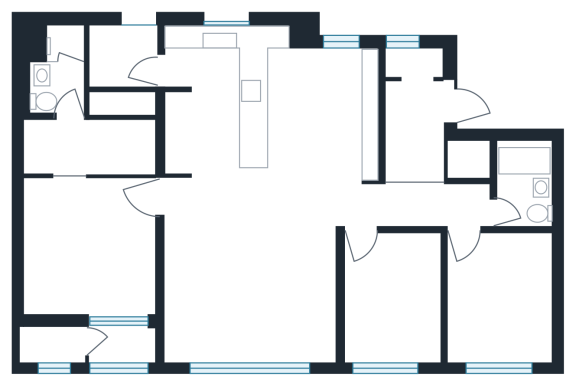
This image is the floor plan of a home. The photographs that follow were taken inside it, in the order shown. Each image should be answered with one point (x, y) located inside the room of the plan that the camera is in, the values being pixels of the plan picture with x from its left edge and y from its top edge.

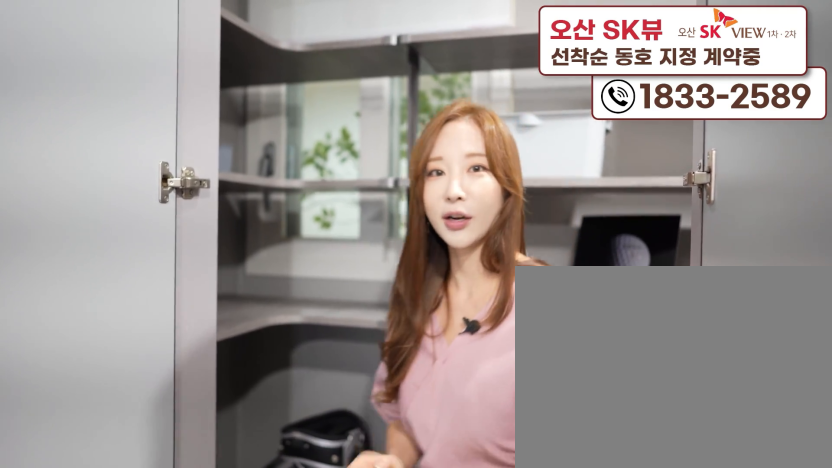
(419, 115)
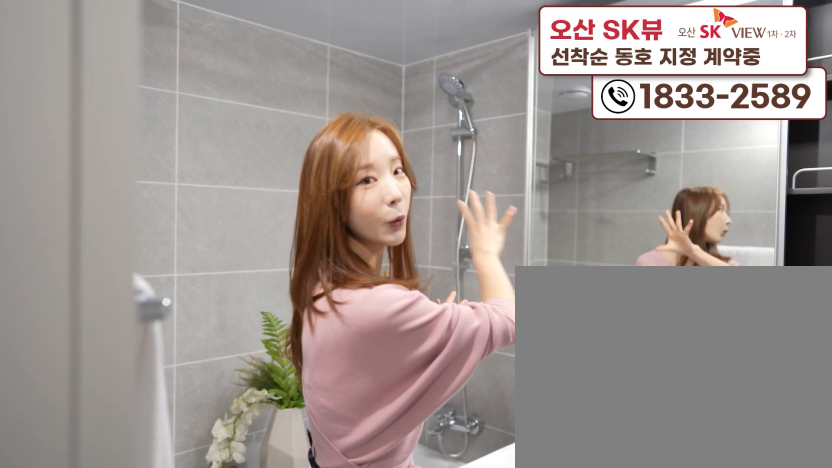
(528, 201)
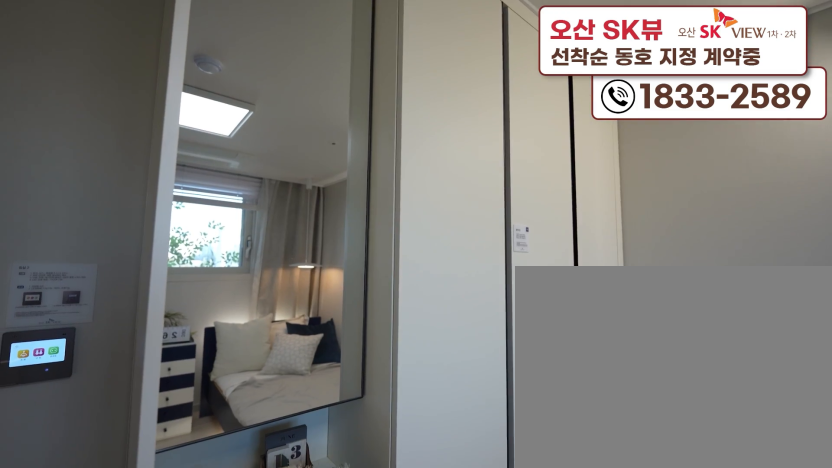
(494, 328)
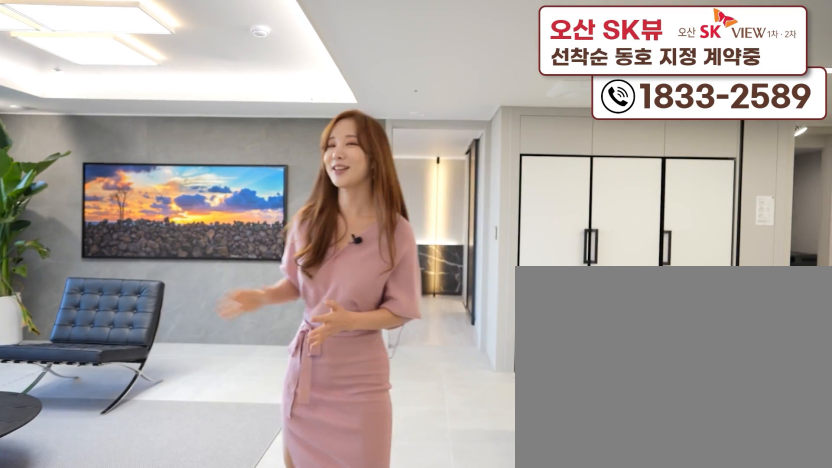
(253, 318)
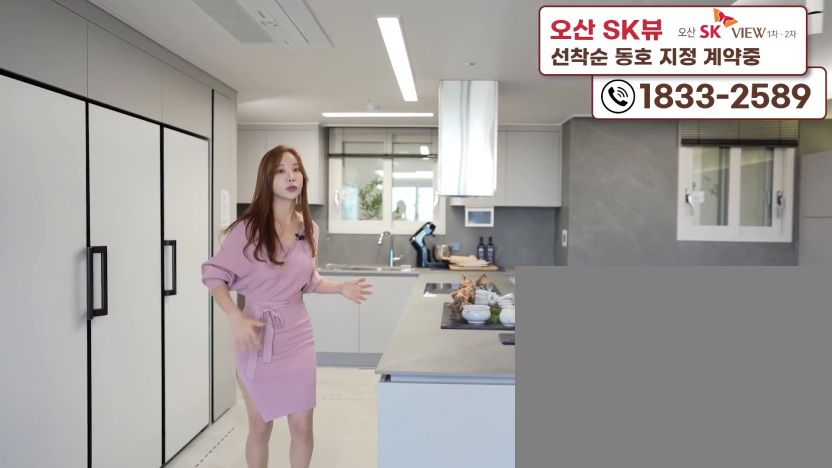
(229, 182)
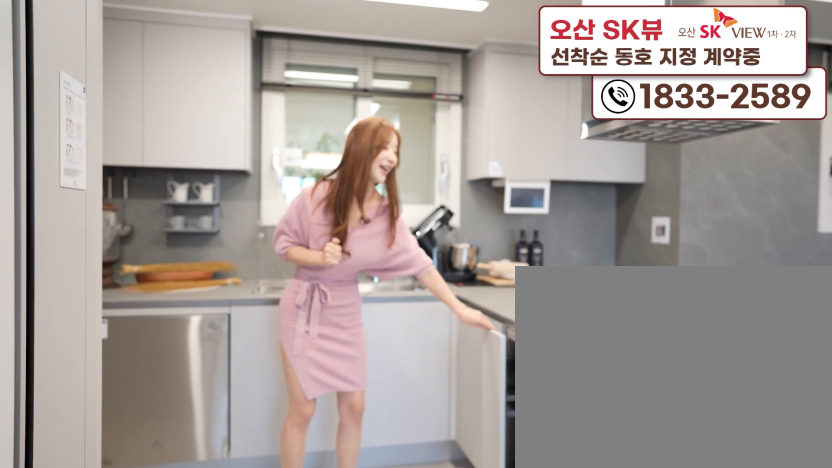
(229, 182)
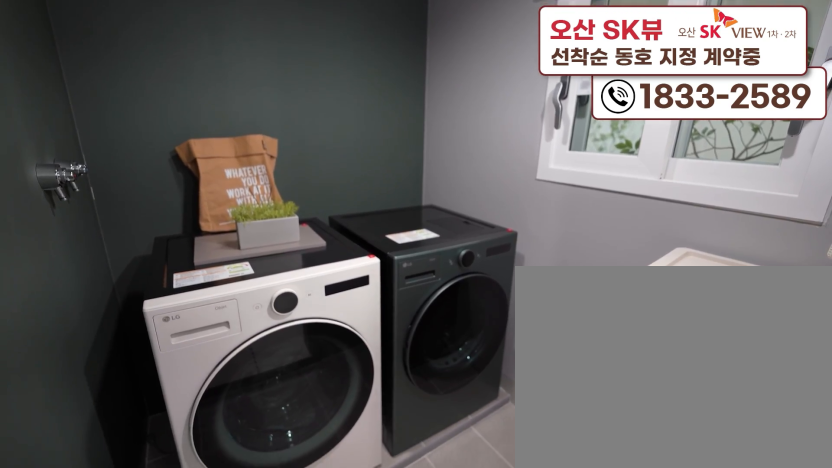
(130, 65)
